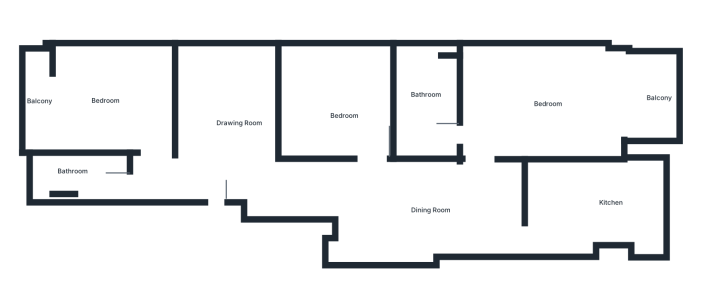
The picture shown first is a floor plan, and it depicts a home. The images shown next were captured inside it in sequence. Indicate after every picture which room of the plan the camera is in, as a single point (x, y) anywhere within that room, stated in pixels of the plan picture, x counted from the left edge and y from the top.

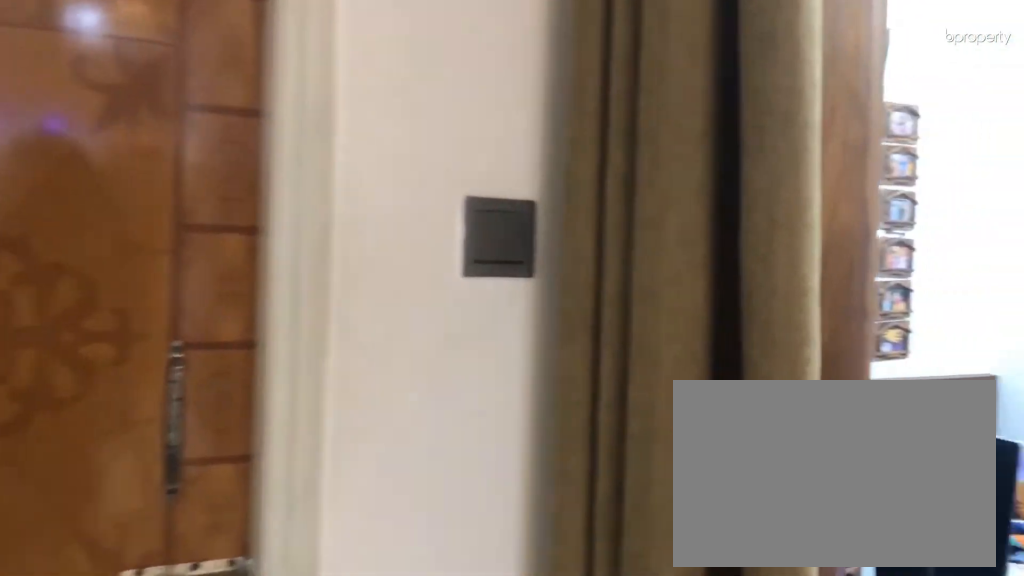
(155, 172)
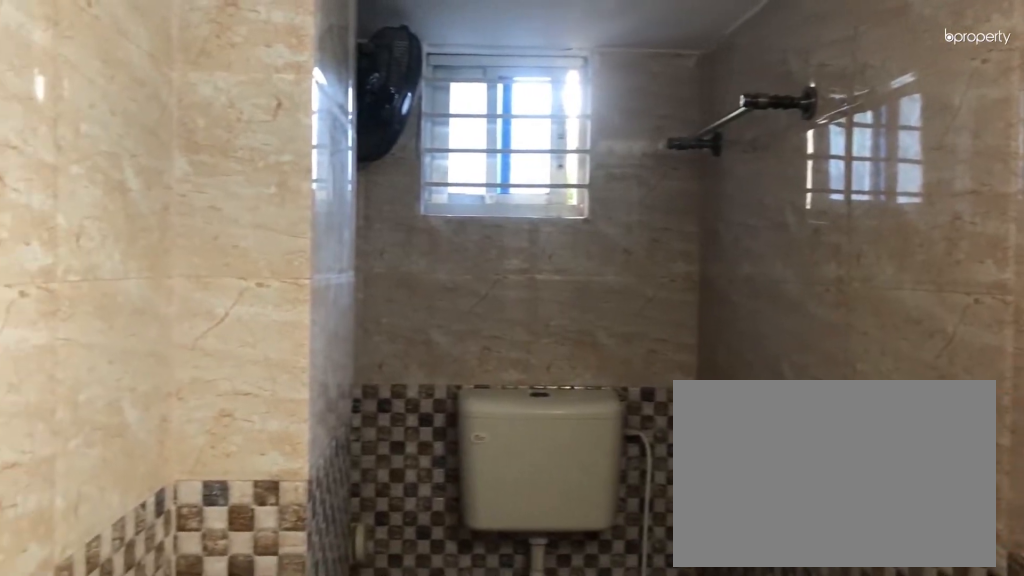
(85, 176)
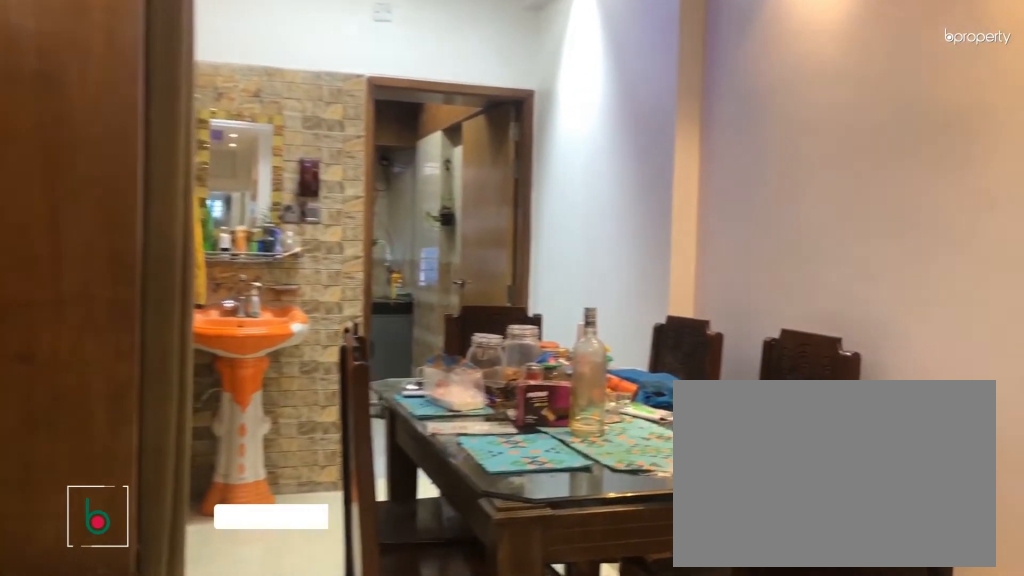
(403, 207)
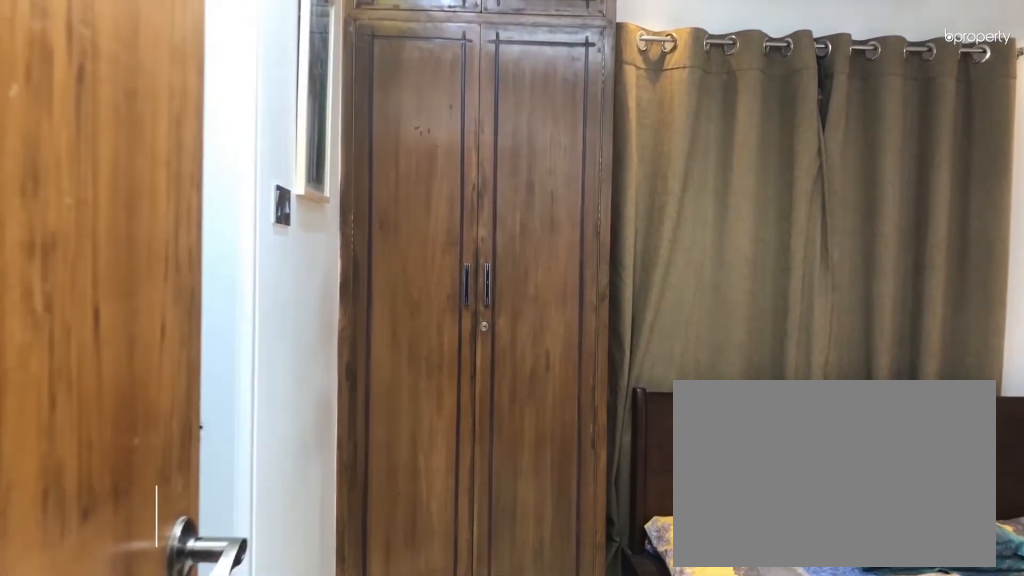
(558, 101)
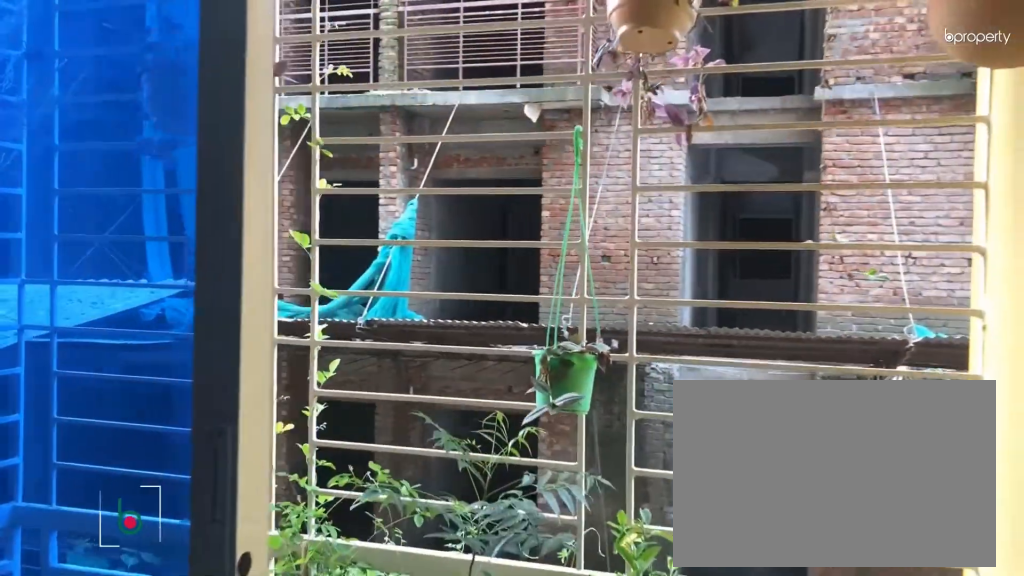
(649, 98)
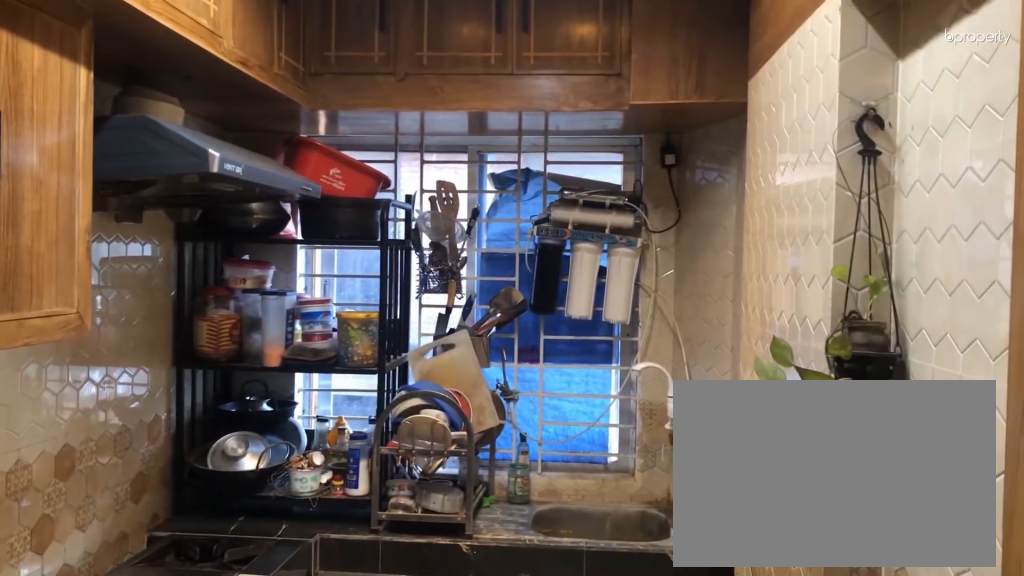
(593, 206)
